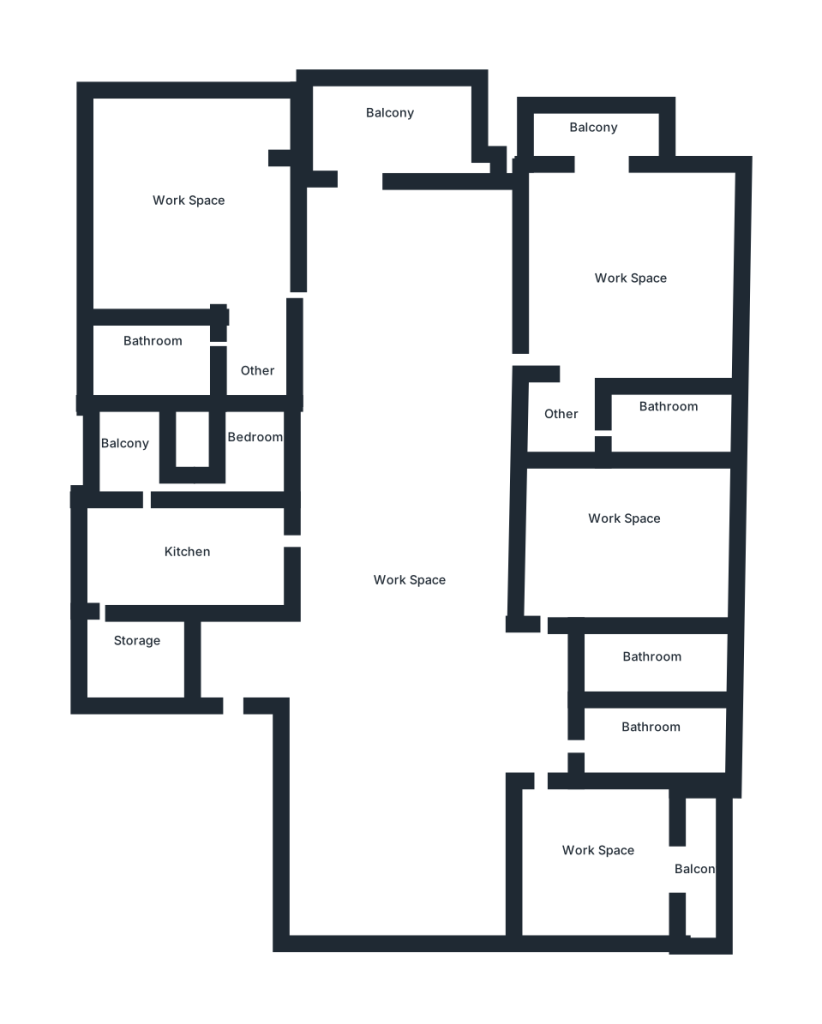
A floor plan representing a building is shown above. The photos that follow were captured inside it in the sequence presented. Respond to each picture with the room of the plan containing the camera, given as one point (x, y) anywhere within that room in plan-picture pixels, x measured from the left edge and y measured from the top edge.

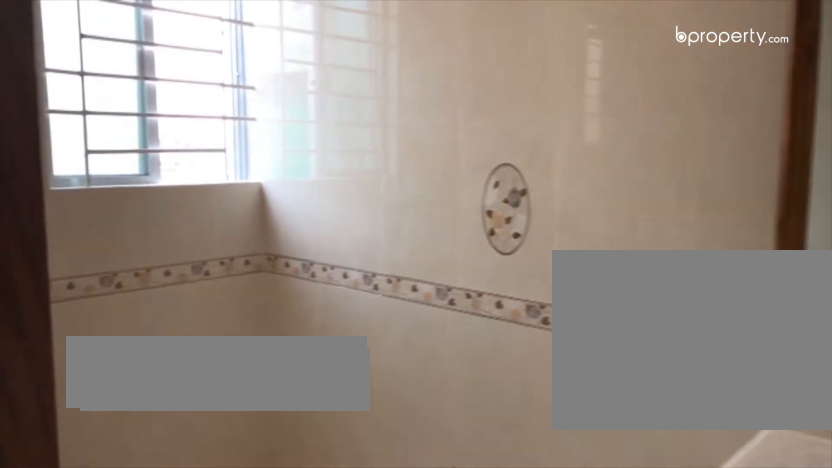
(661, 652)
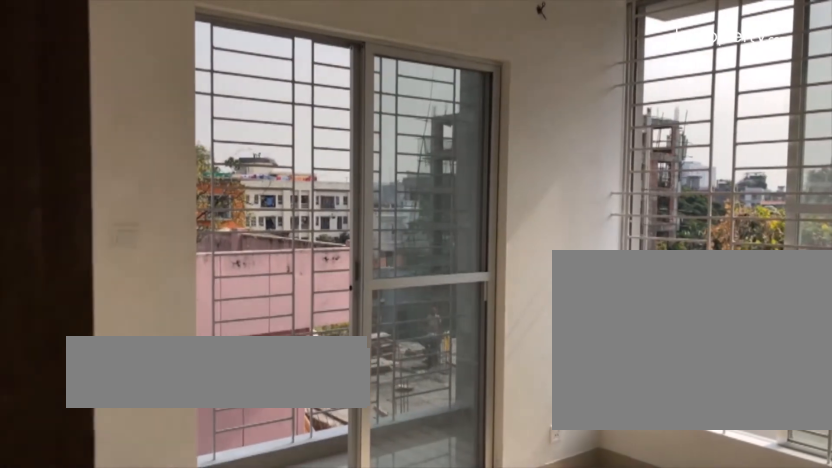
(594, 856)
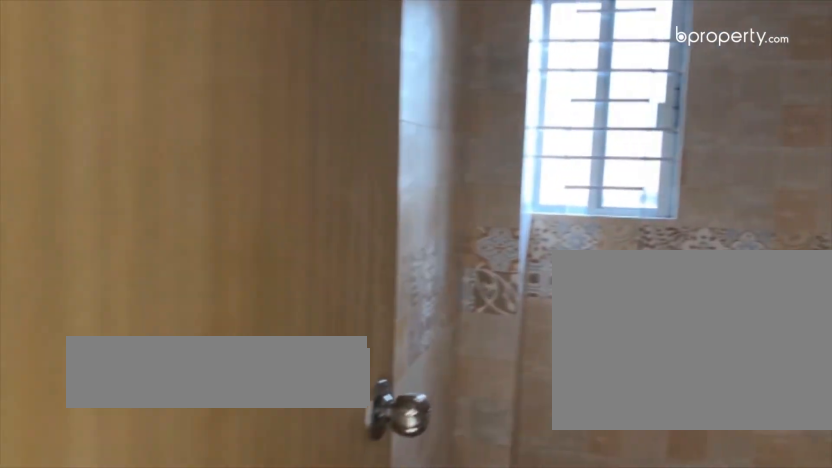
(653, 749)
